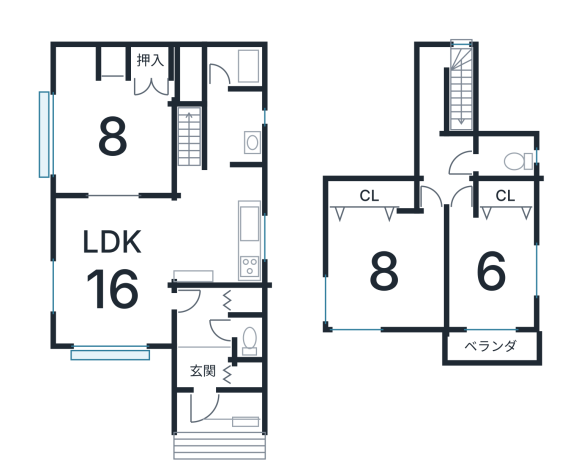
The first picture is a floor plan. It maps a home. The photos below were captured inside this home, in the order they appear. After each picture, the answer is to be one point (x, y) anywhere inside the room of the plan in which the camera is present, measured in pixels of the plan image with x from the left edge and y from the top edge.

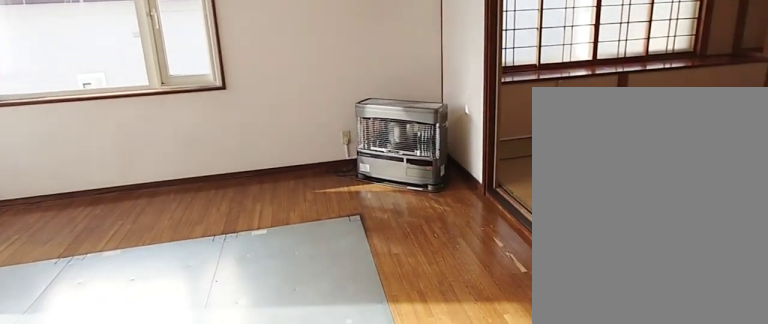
(117, 288)
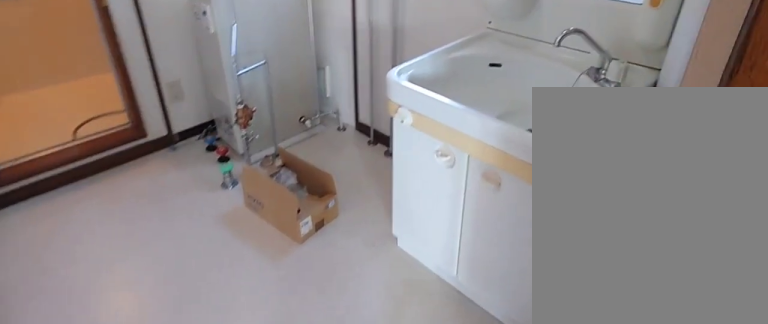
(240, 135)
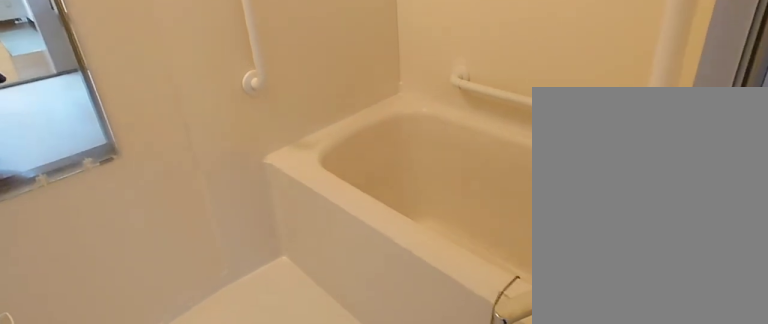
(235, 68)
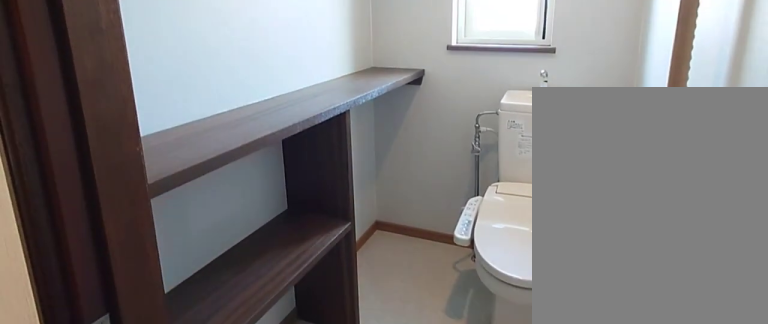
(506, 165)
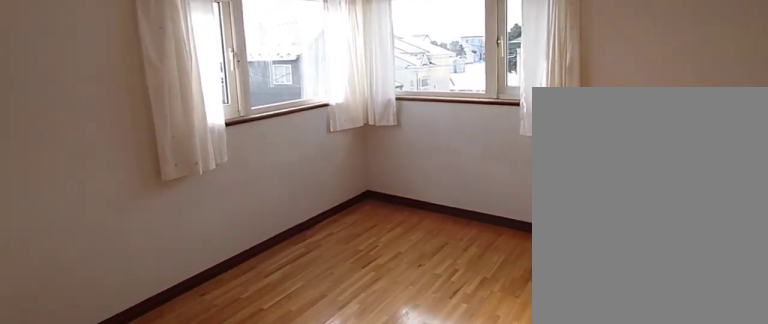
(382, 262)
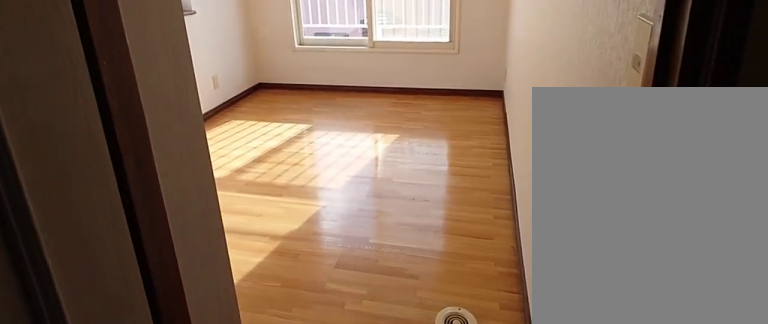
(496, 262)
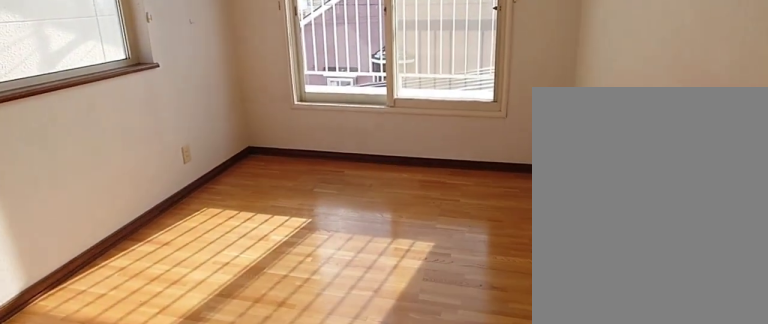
(496, 262)
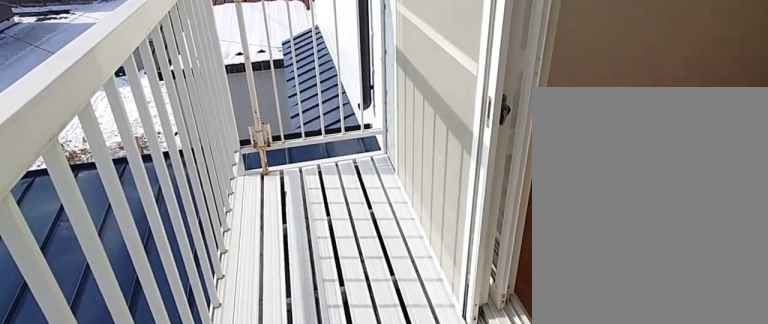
(498, 347)
